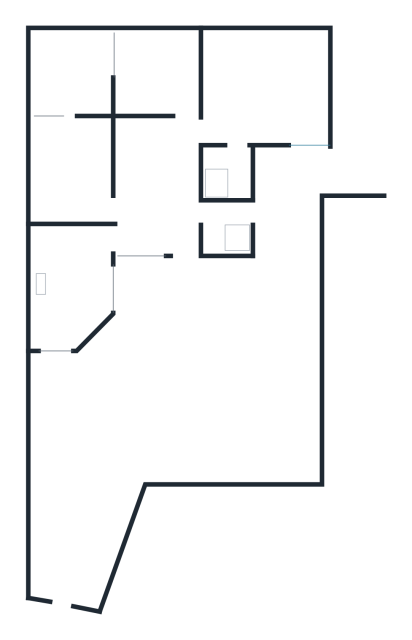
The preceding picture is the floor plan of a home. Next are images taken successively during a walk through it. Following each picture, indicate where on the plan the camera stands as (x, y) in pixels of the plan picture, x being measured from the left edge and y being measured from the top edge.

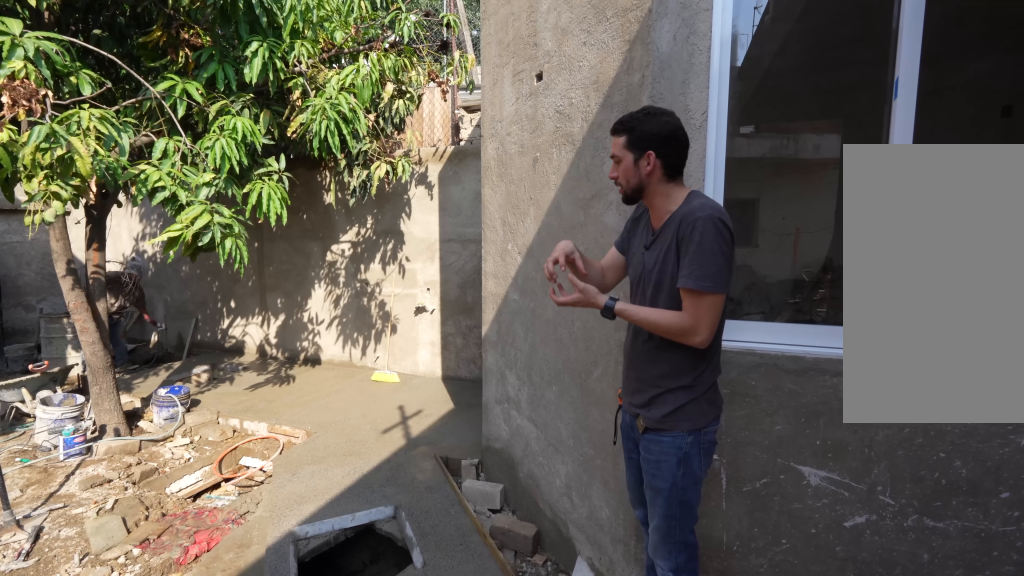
(158, 313)
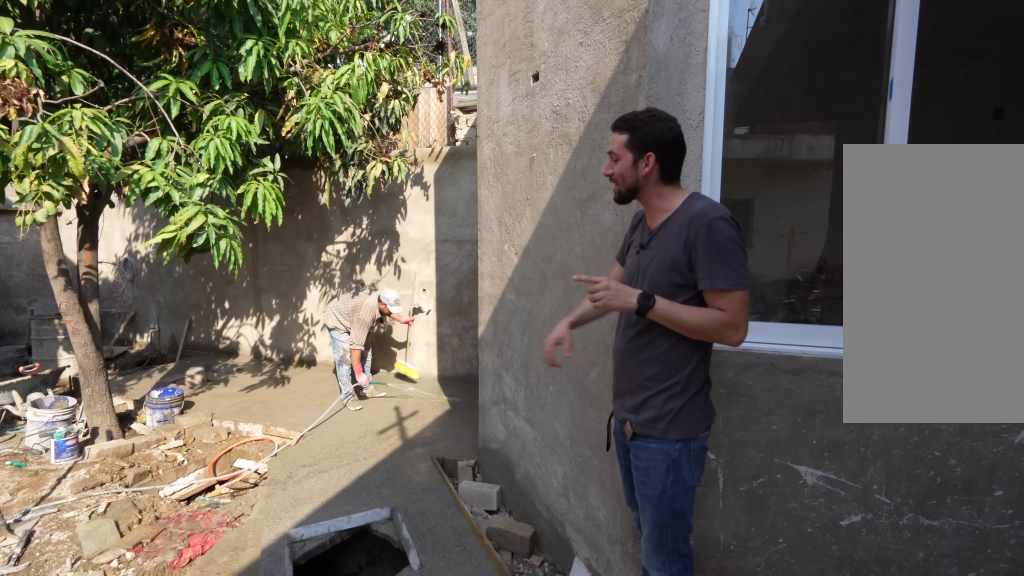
(158, 313)
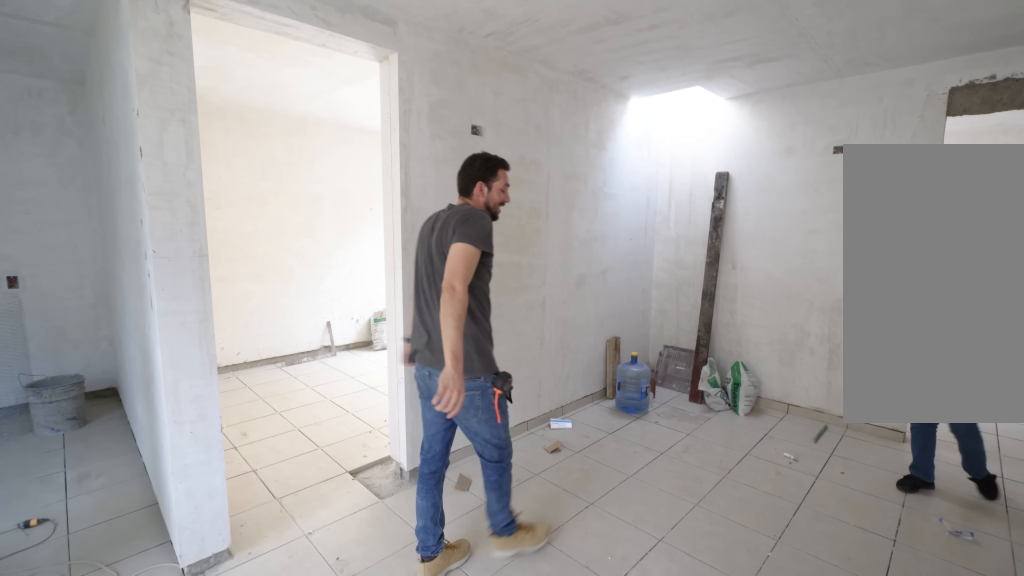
(171, 235)
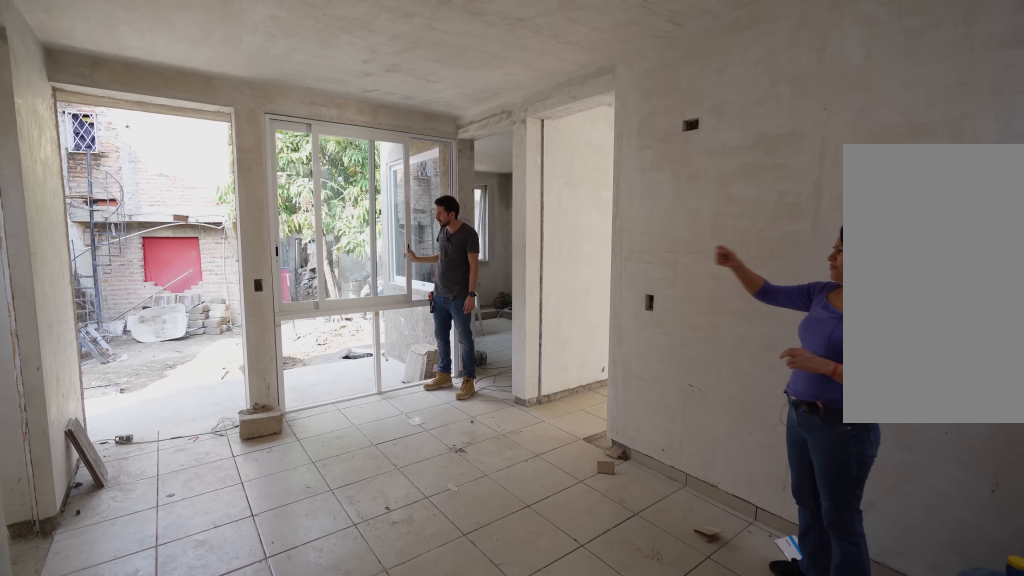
(170, 136)
